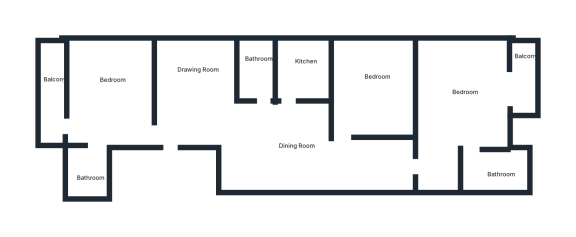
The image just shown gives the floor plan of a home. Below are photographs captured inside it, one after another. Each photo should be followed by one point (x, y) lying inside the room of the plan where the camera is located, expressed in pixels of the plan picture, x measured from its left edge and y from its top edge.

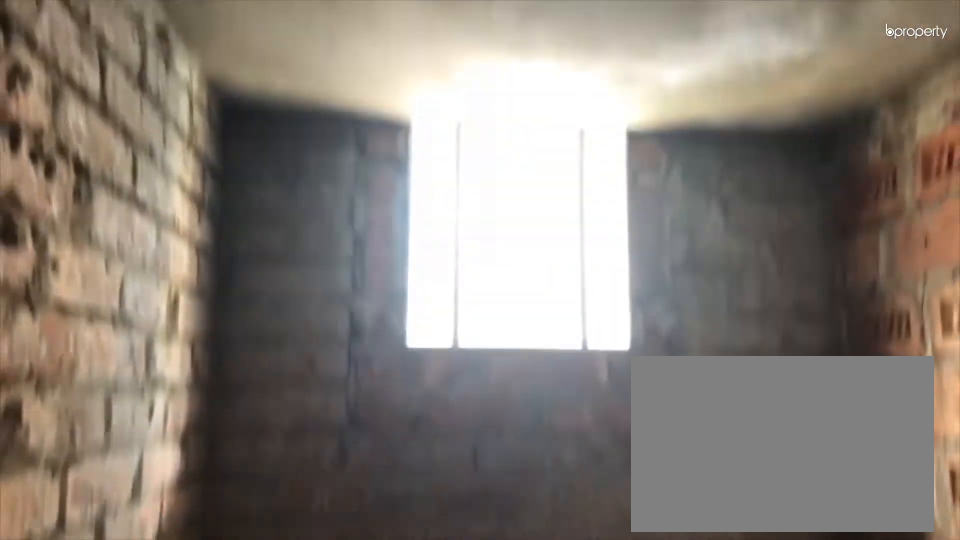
(493, 172)
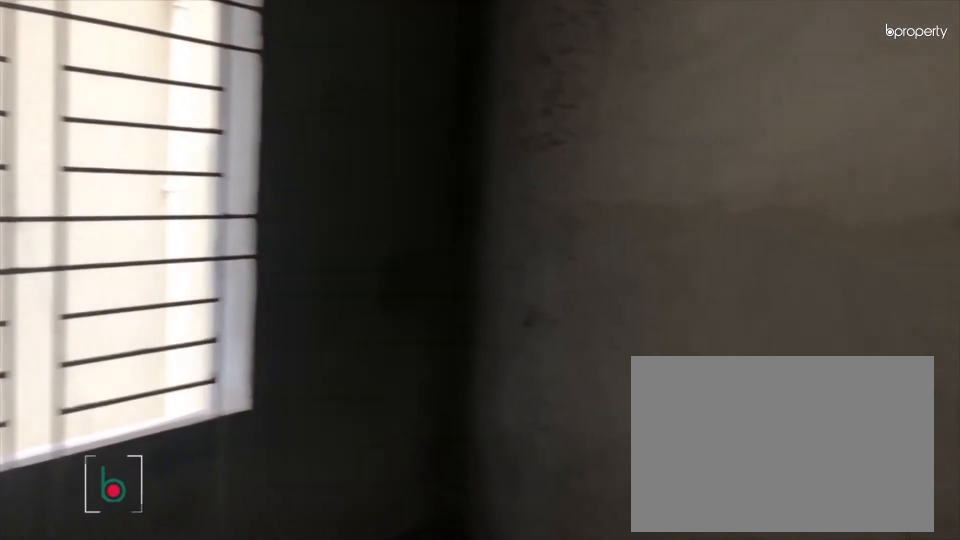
(379, 89)
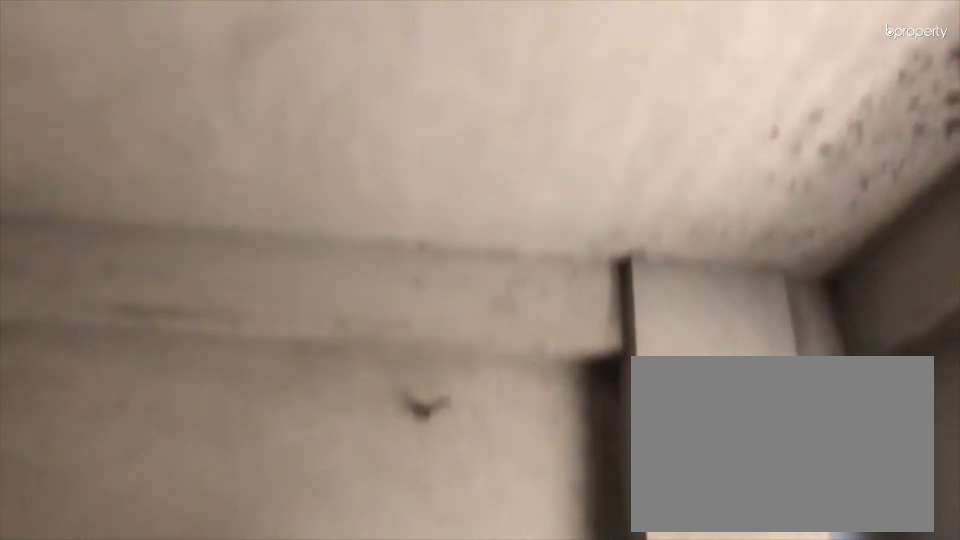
(379, 89)
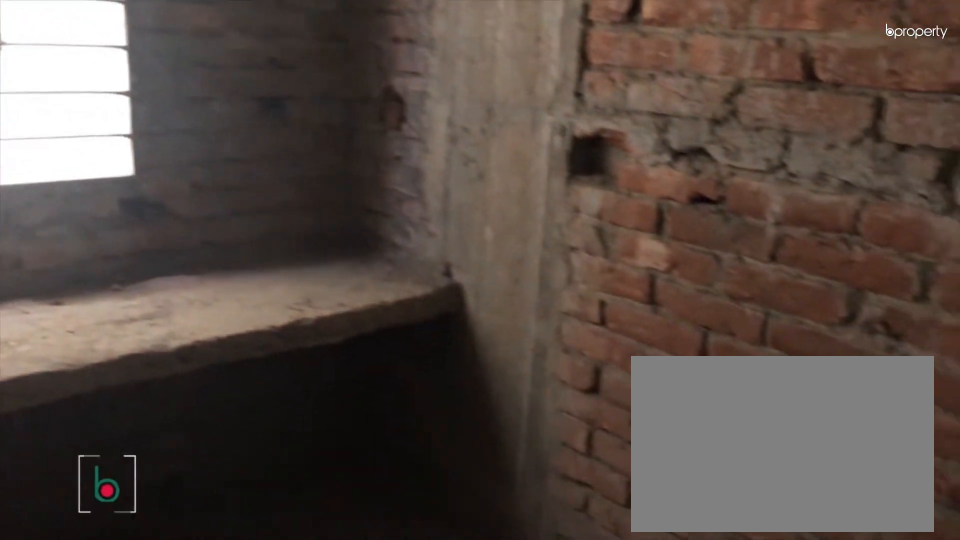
(300, 64)
